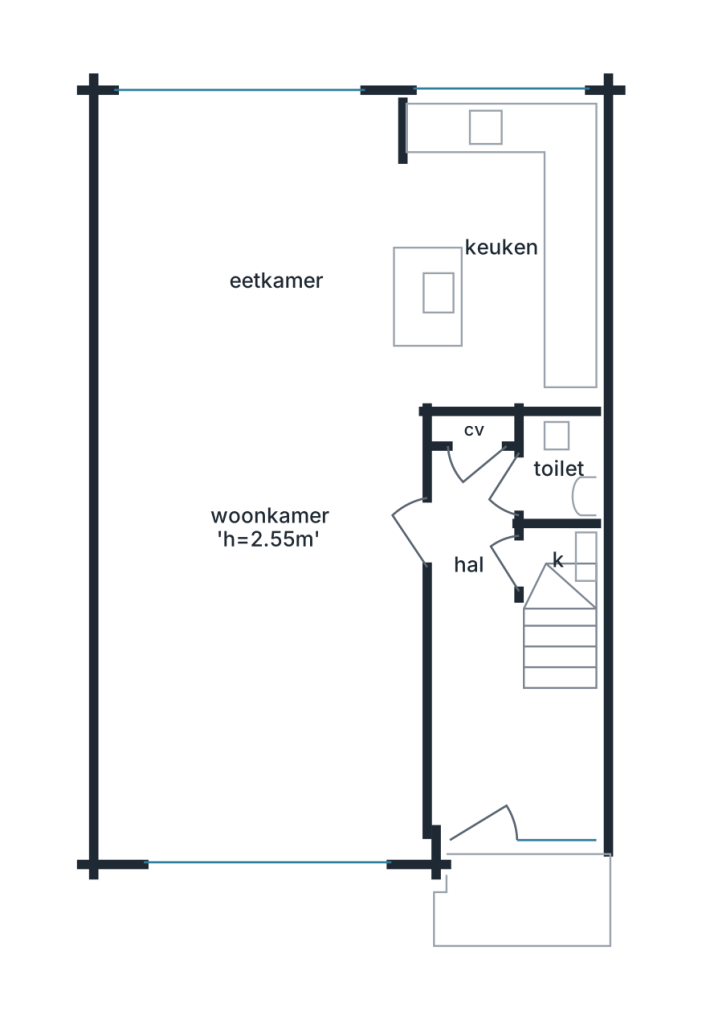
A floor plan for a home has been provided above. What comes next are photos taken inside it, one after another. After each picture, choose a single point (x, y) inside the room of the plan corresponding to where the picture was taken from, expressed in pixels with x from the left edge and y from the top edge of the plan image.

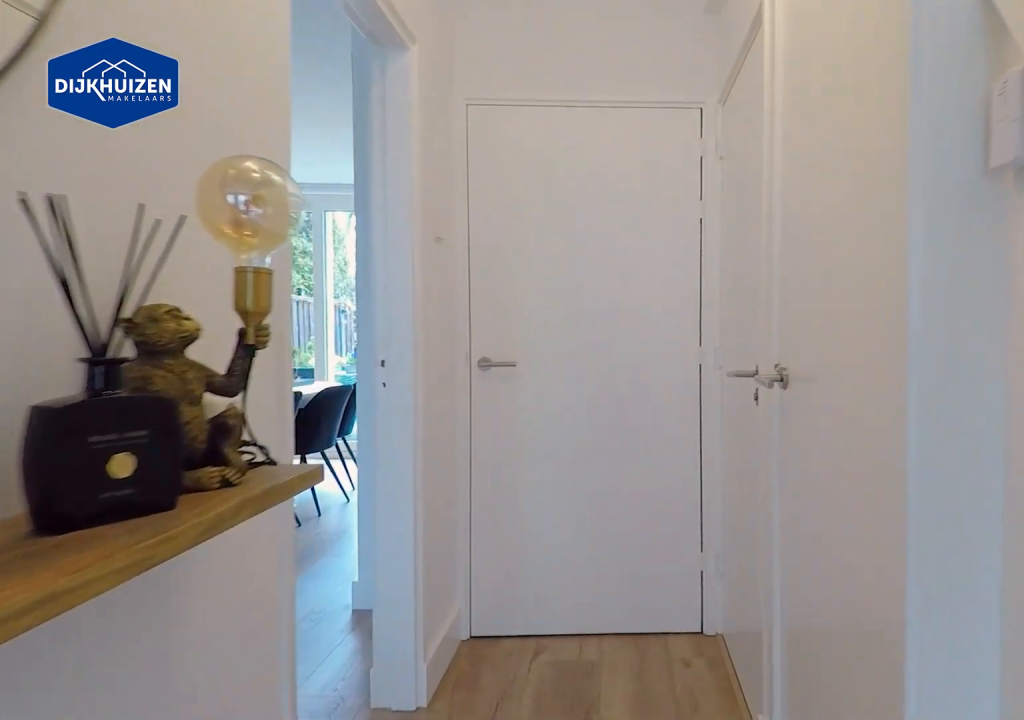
(495, 673)
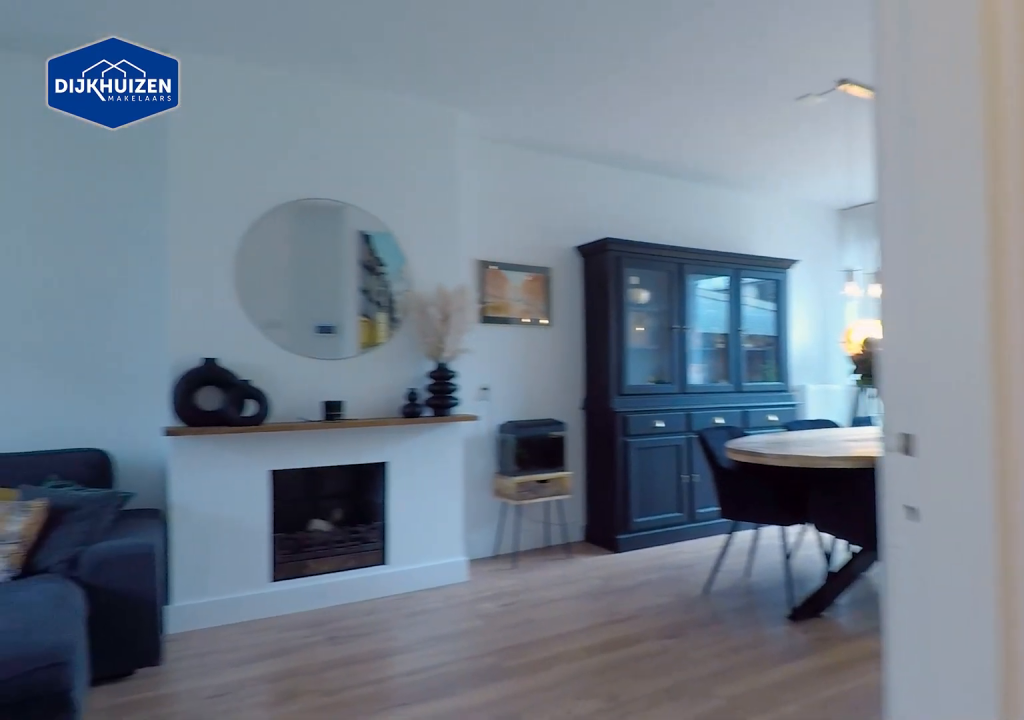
(495, 673)
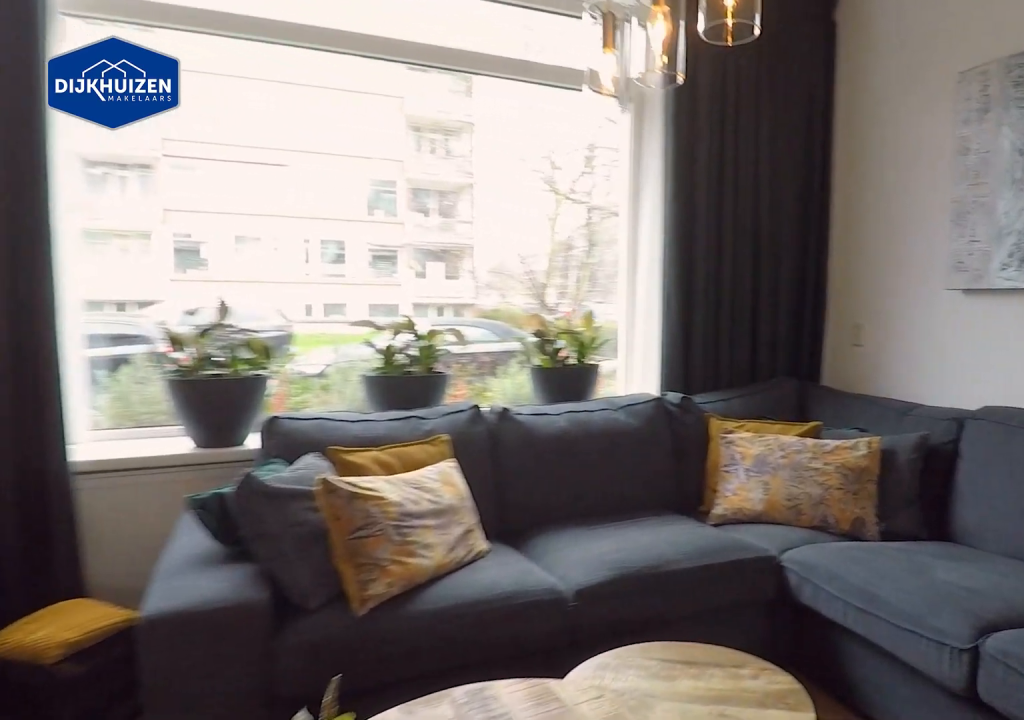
(251, 514)
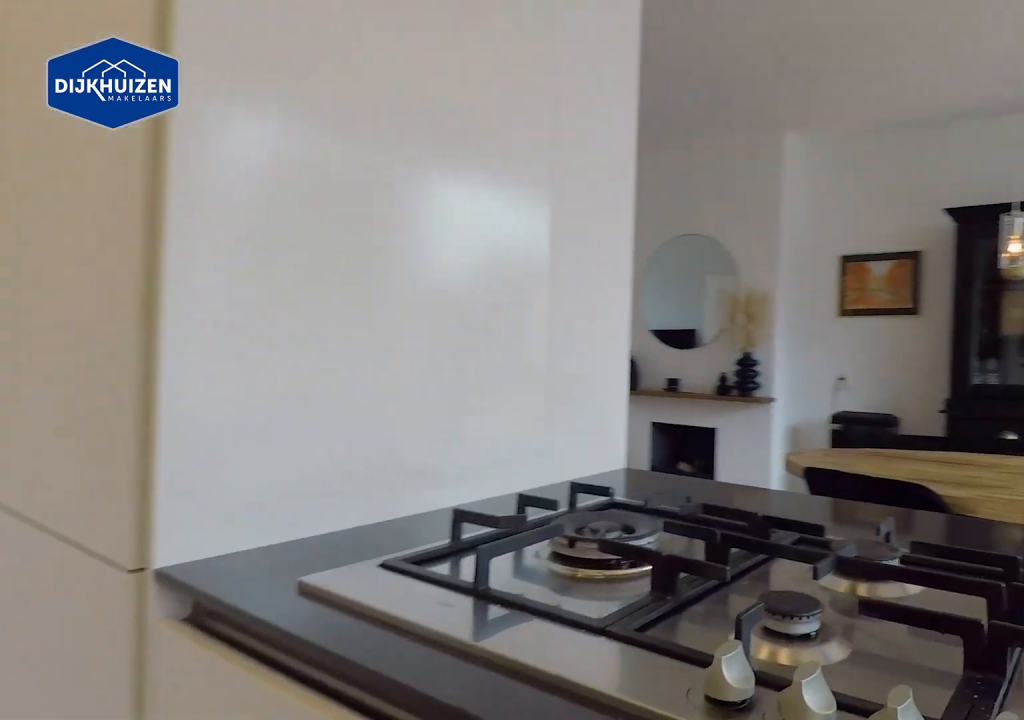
(495, 254)
